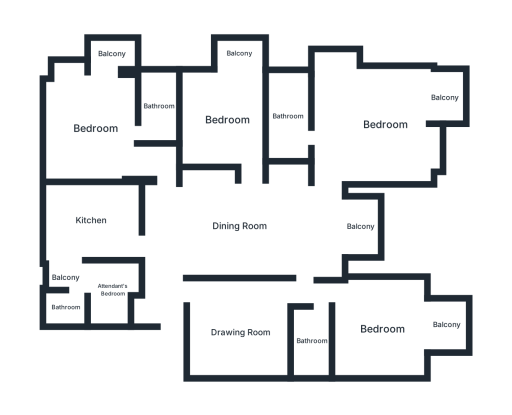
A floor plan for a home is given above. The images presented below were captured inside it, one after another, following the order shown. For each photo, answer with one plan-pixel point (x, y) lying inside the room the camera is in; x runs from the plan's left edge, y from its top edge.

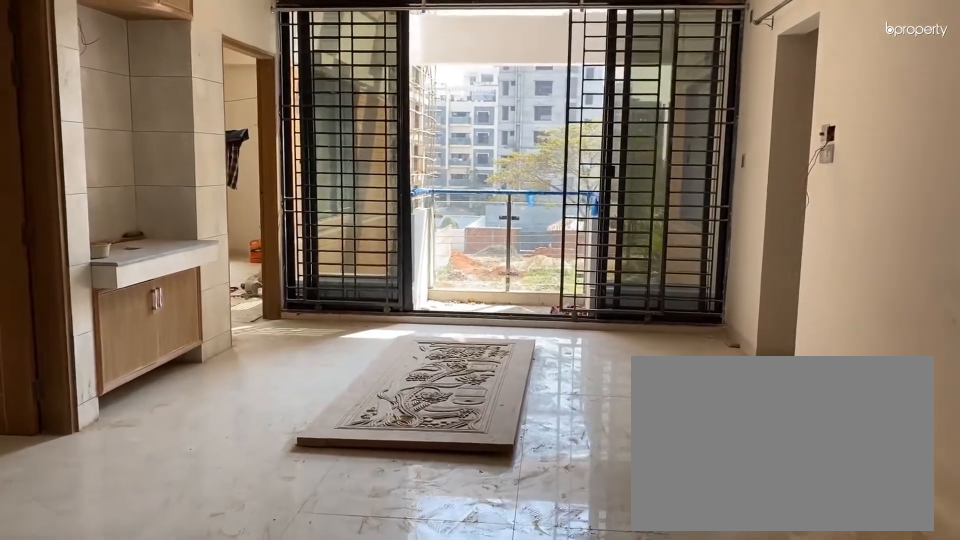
(239, 225)
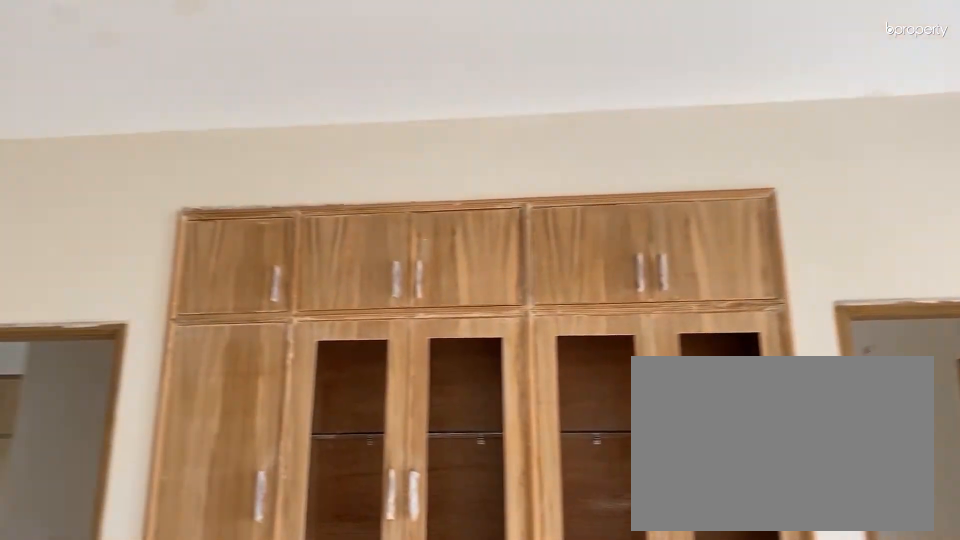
(239, 225)
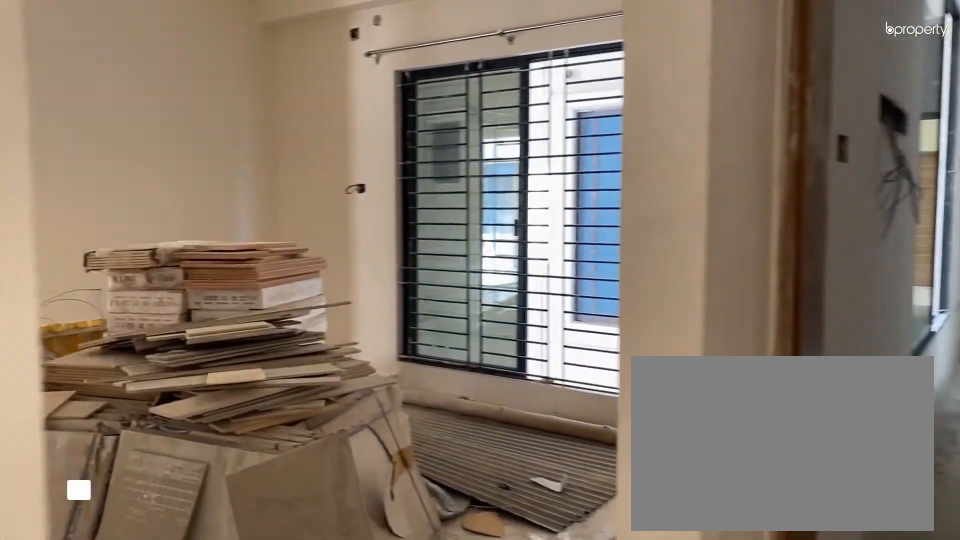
(194, 295)
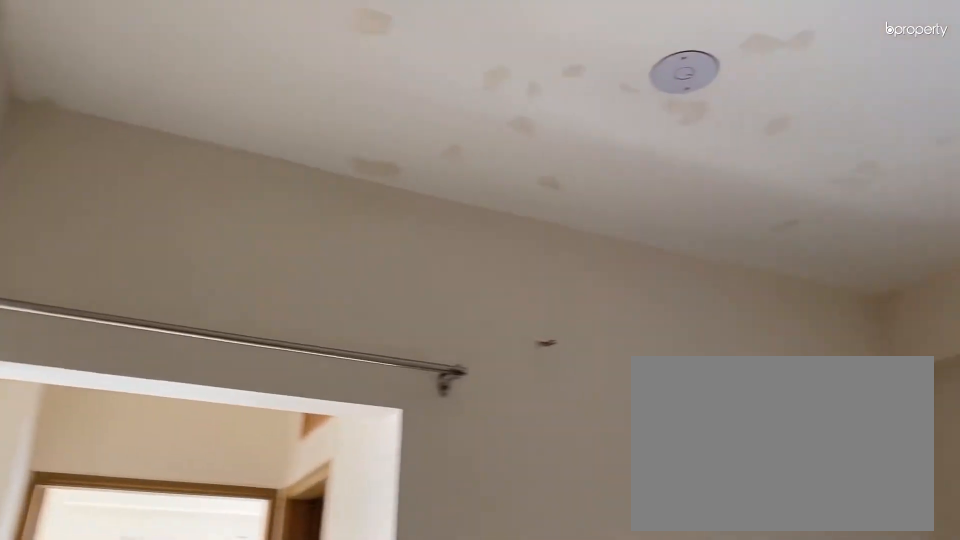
(241, 333)
